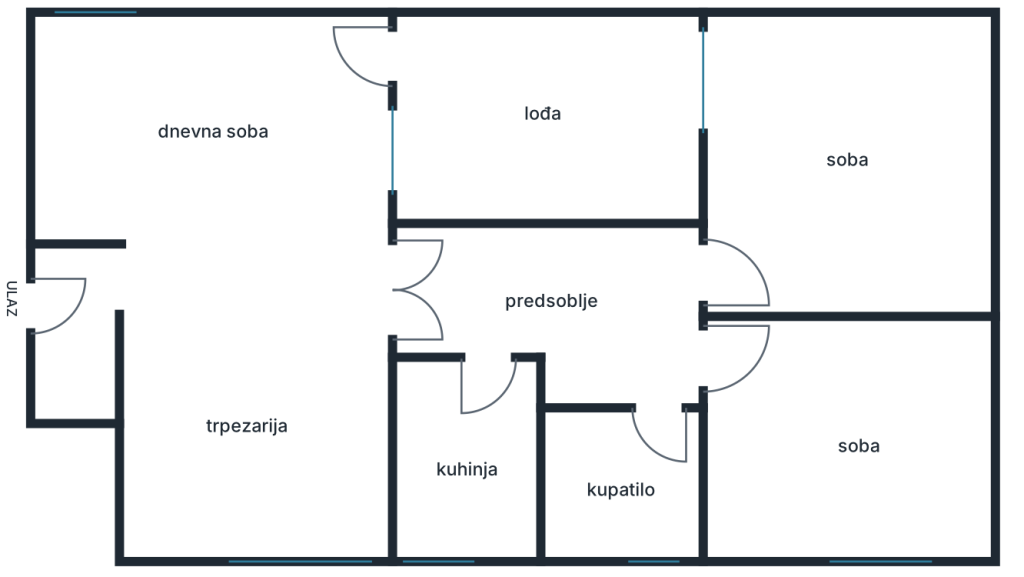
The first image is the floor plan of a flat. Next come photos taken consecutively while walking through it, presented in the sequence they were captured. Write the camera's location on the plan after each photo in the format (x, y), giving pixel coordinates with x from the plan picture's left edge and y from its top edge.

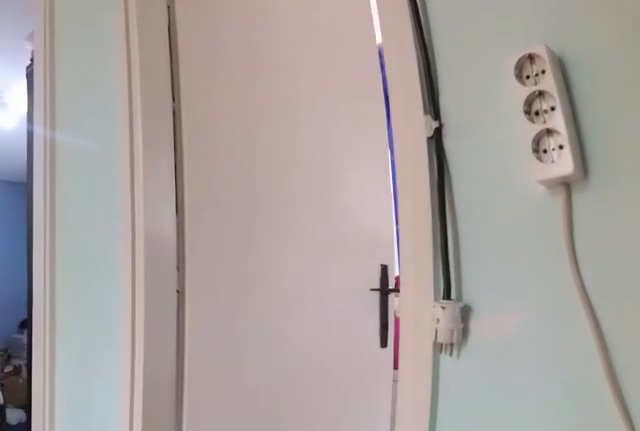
(556, 337)
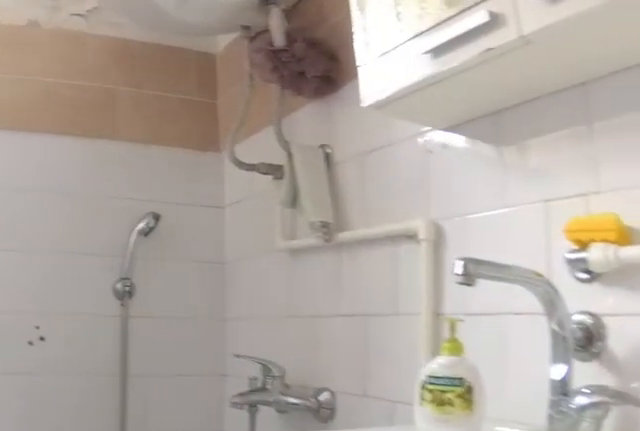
(650, 436)
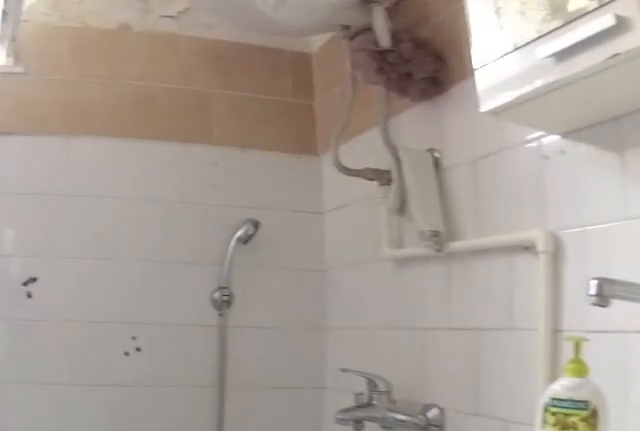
(649, 445)
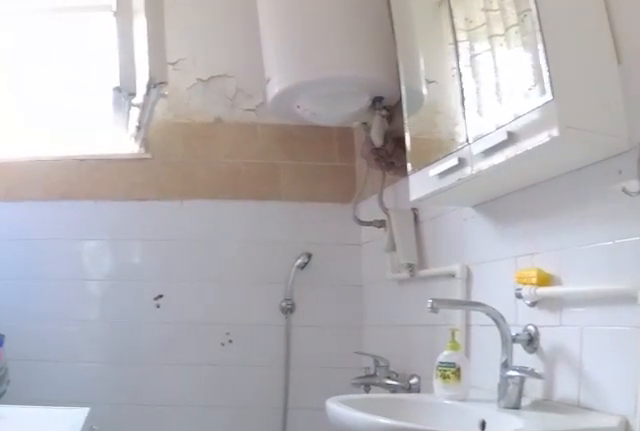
(649, 393)
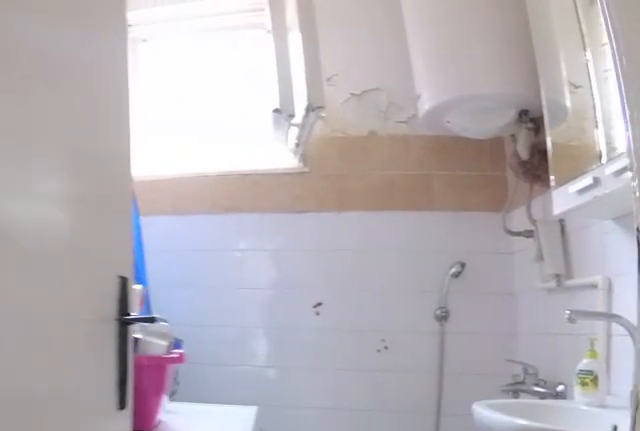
(638, 378)
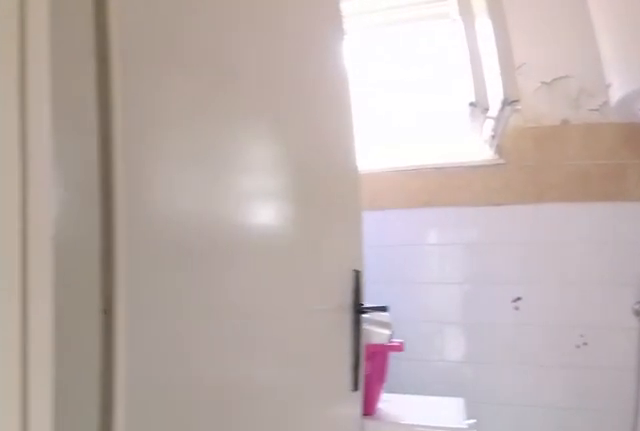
(622, 369)
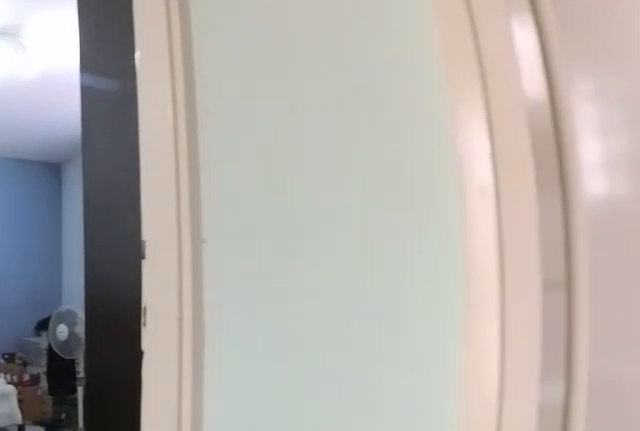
(632, 360)
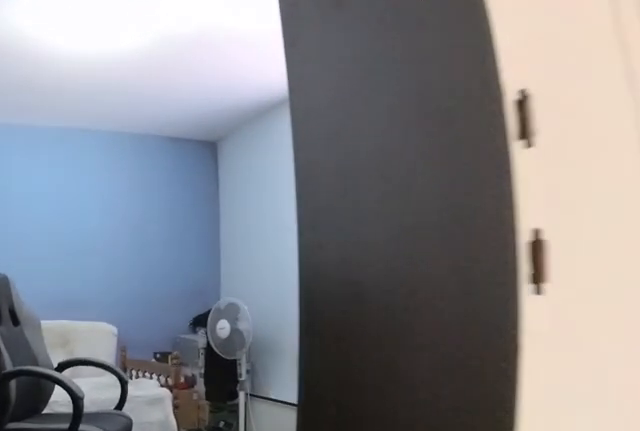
(669, 353)
